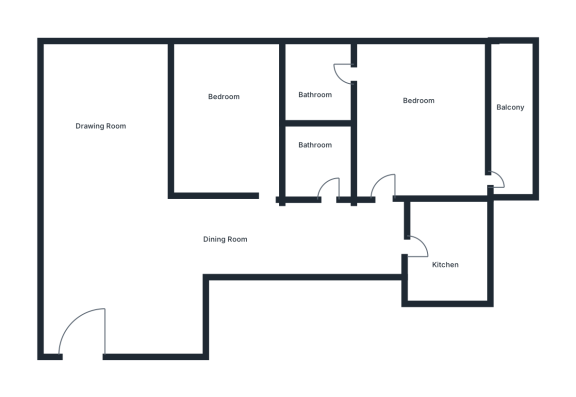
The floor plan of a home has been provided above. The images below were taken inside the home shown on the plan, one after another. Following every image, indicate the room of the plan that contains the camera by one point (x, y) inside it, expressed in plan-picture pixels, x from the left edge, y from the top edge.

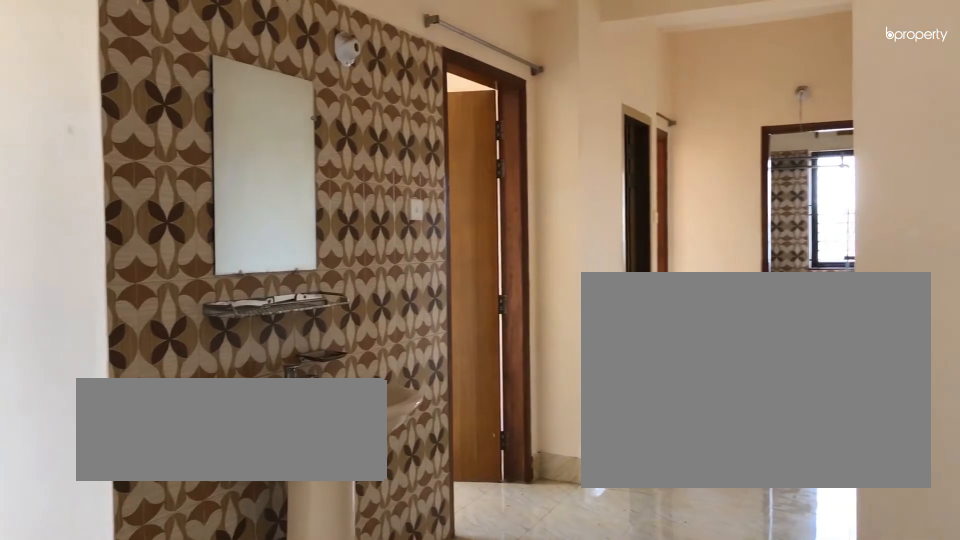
(127, 247)
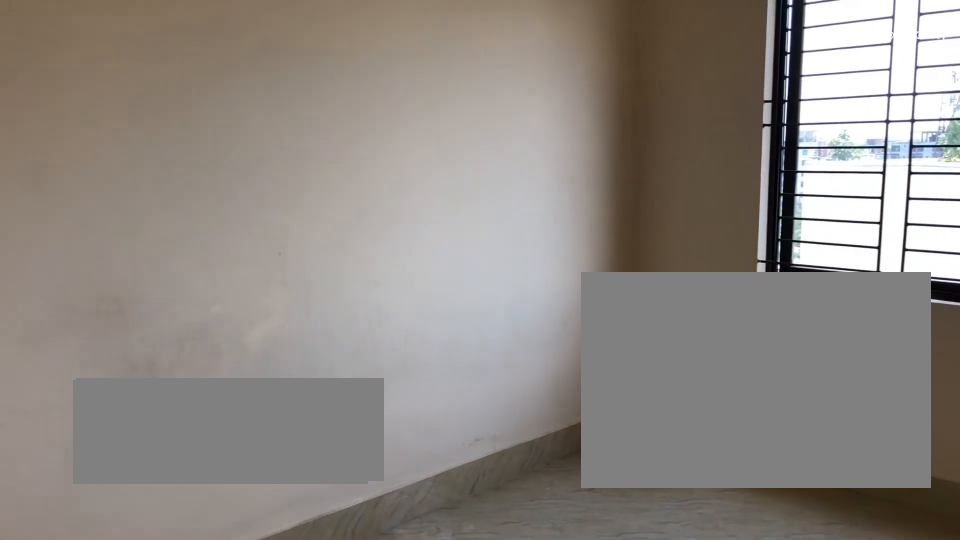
(232, 126)
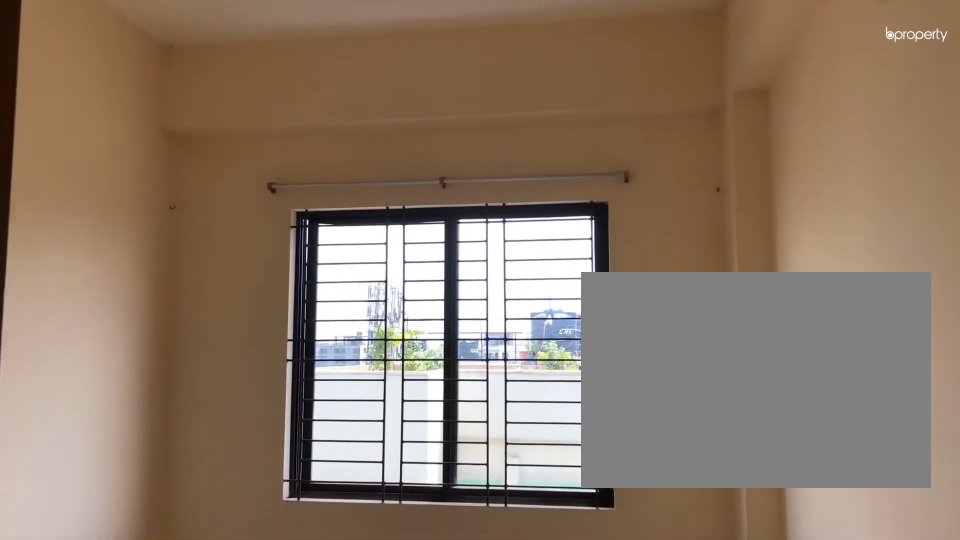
(238, 131)
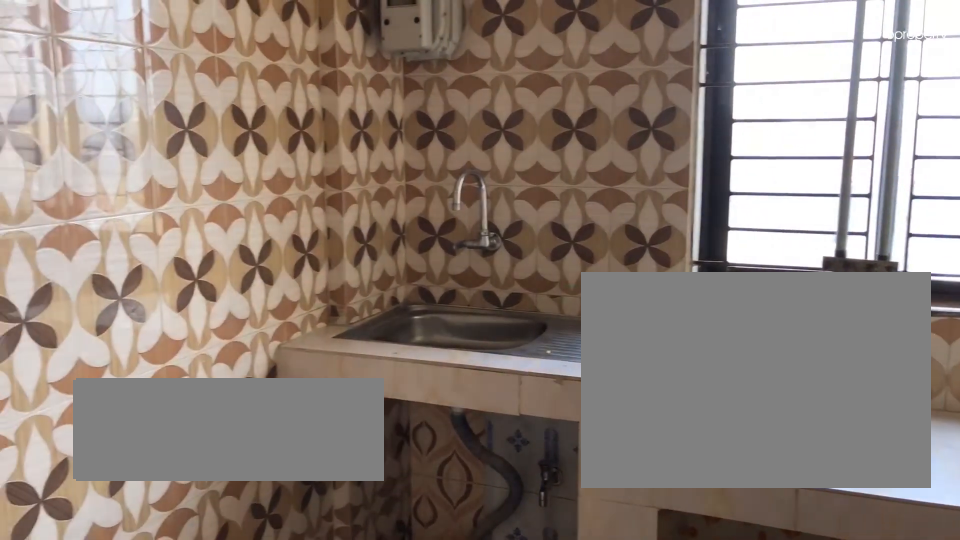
(446, 246)
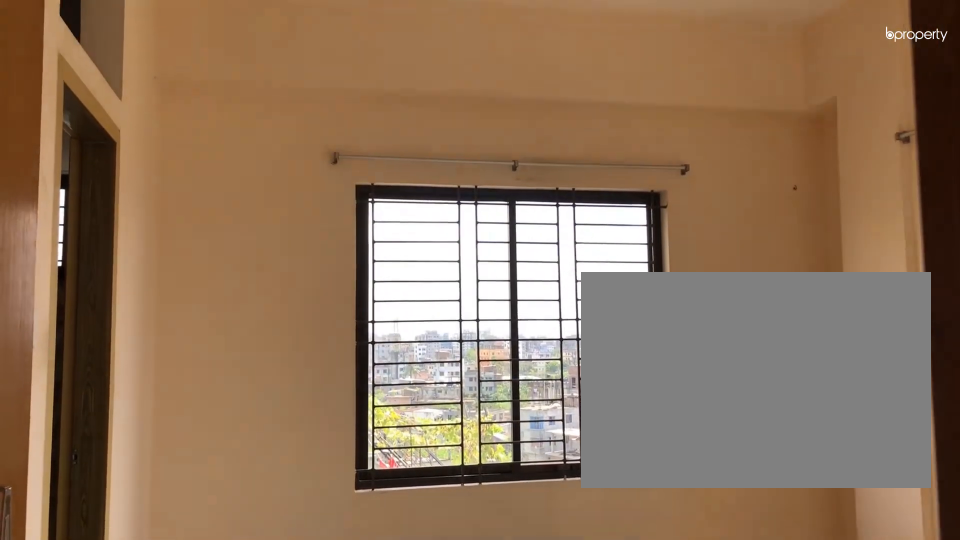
(420, 112)
